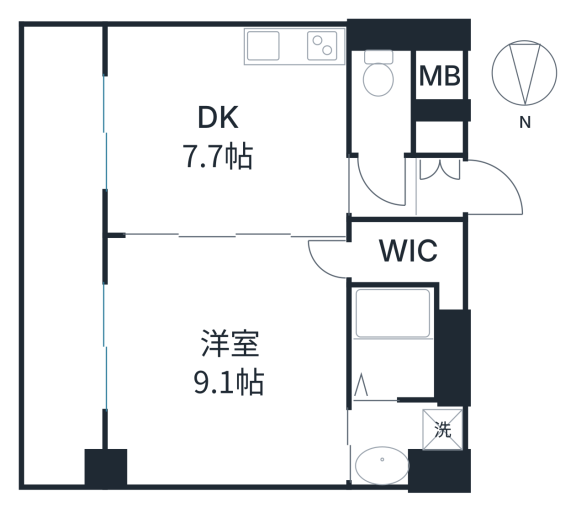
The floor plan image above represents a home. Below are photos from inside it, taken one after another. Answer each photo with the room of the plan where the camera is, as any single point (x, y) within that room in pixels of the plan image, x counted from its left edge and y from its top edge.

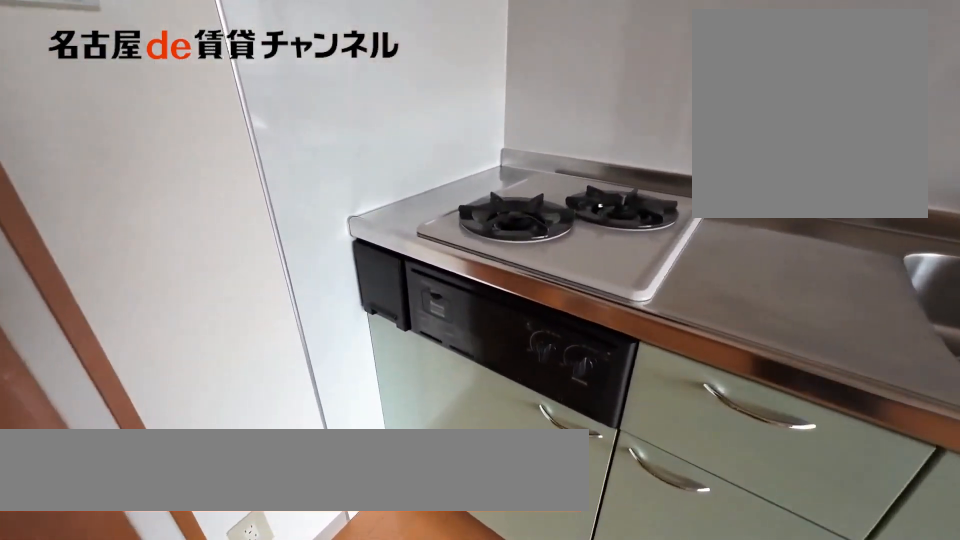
(294, 48)
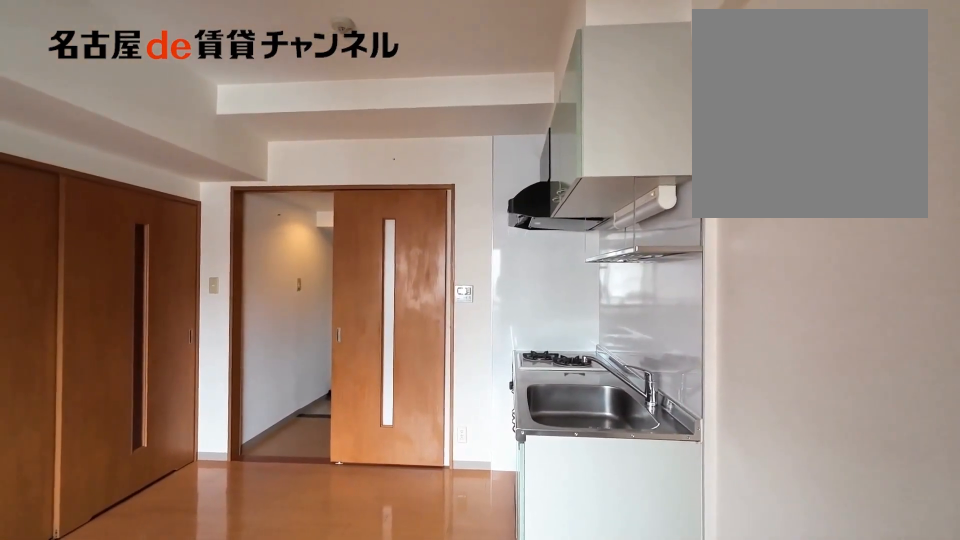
(226, 129)
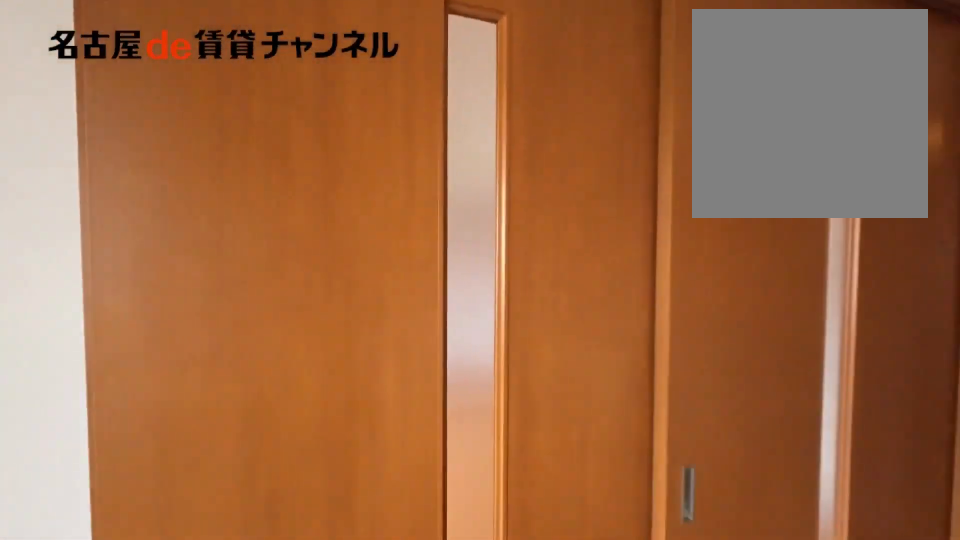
(226, 129)
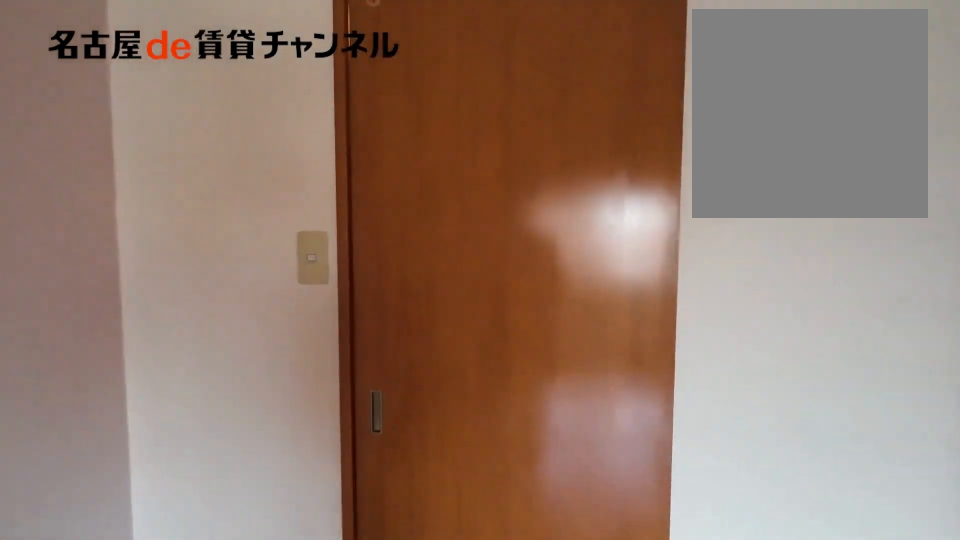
(224, 362)
